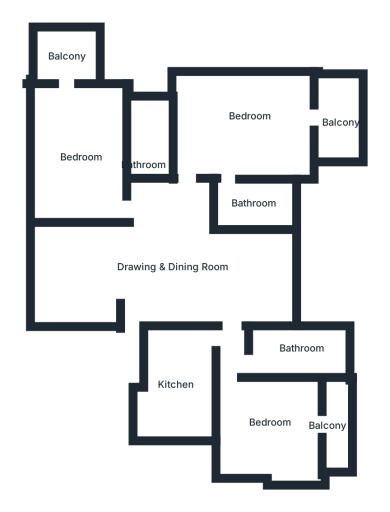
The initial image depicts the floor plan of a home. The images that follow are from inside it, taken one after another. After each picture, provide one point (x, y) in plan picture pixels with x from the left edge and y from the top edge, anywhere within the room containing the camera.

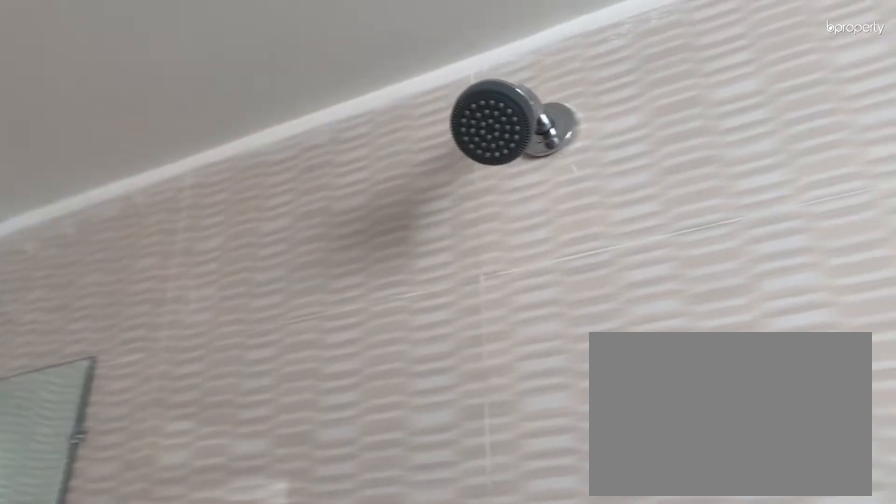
(288, 349)
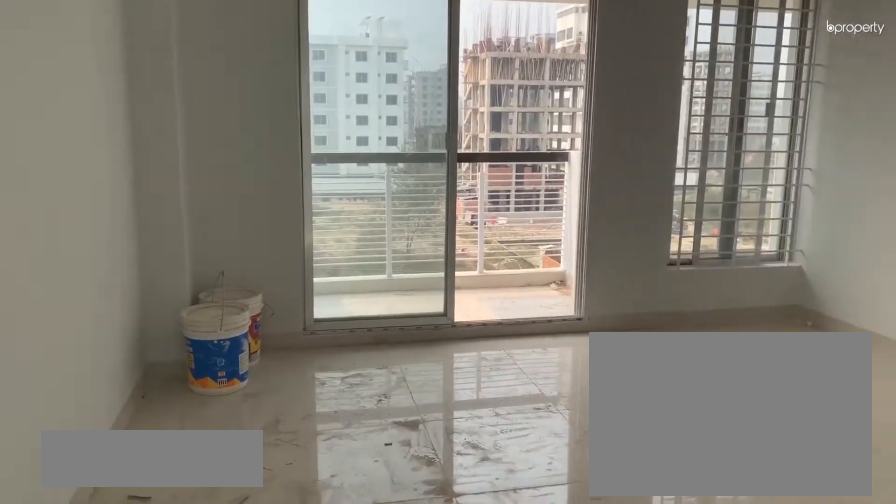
(242, 134)
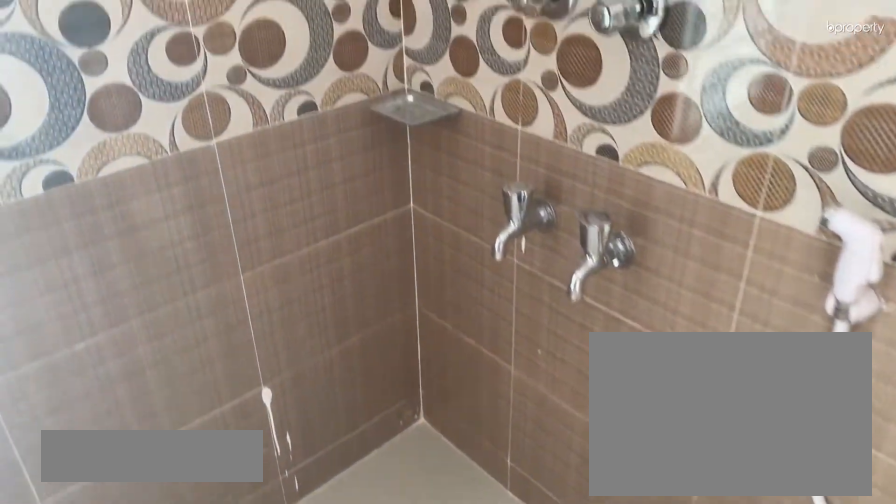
(250, 203)
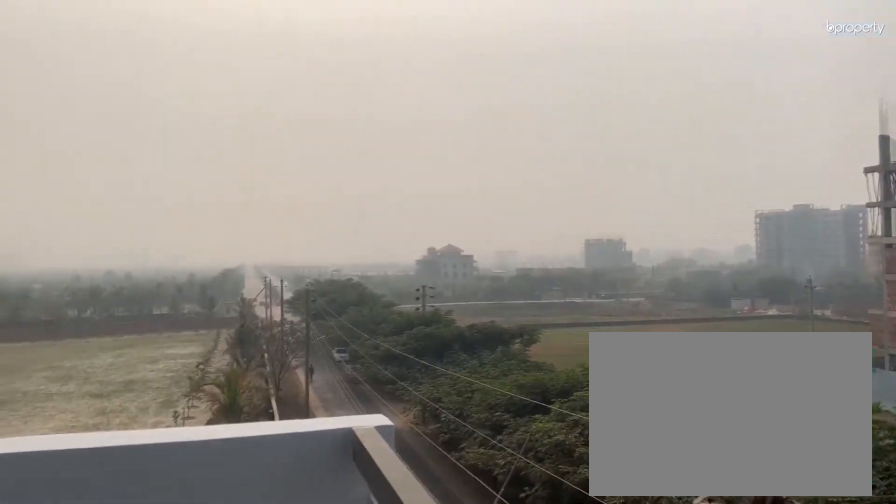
(341, 121)
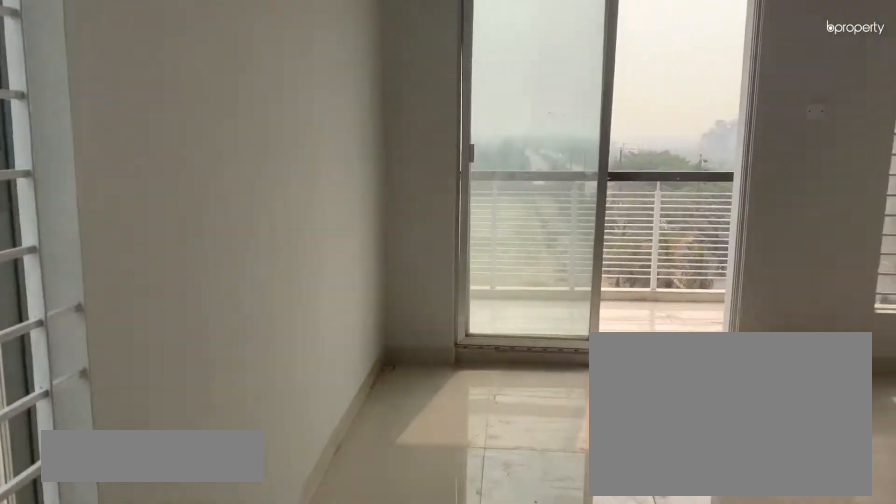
(83, 146)
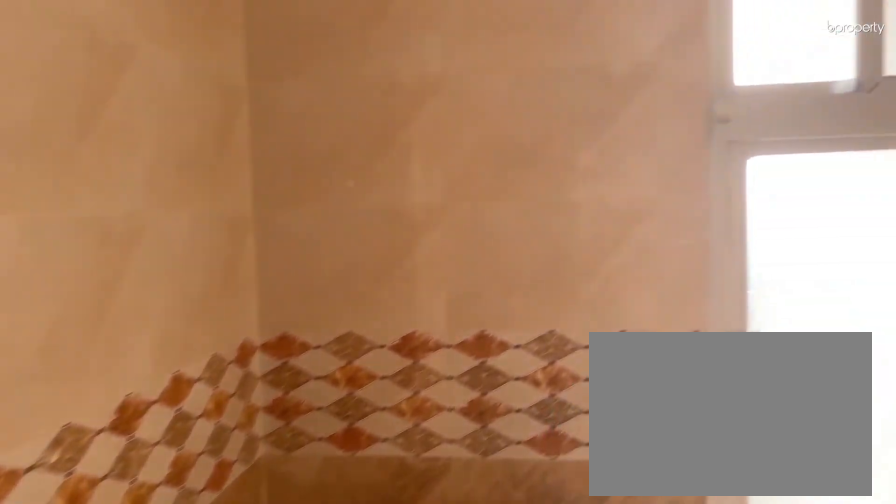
(152, 146)
